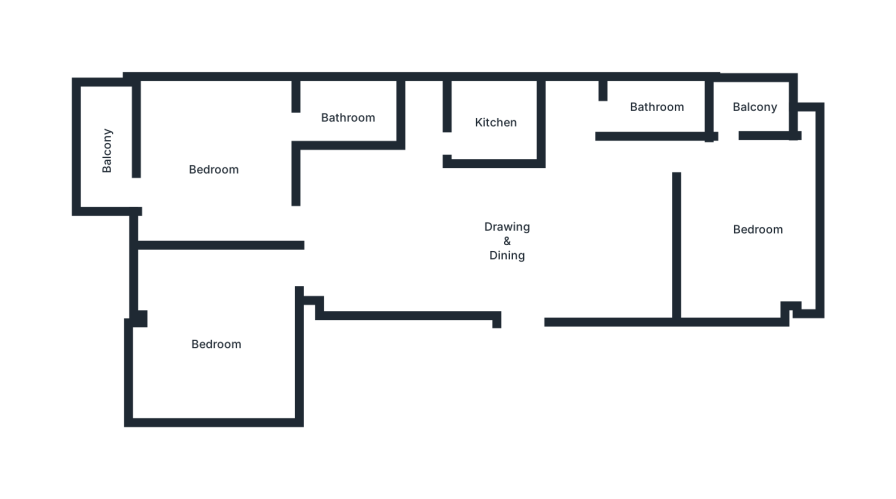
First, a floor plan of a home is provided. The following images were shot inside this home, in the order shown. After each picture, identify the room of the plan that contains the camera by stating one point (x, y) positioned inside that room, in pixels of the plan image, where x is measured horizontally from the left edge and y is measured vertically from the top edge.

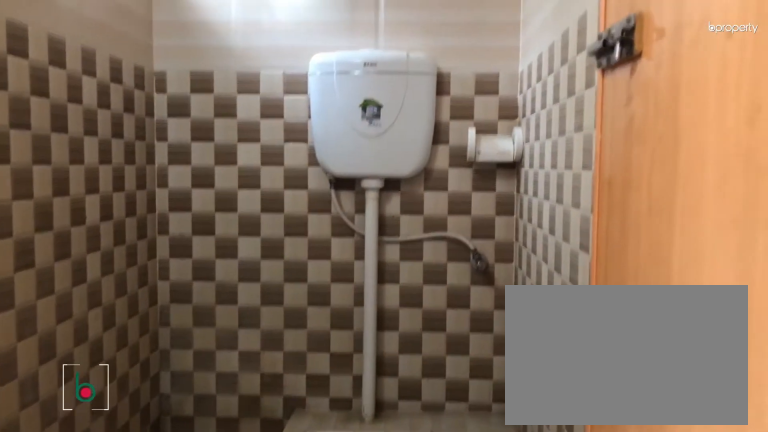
(653, 107)
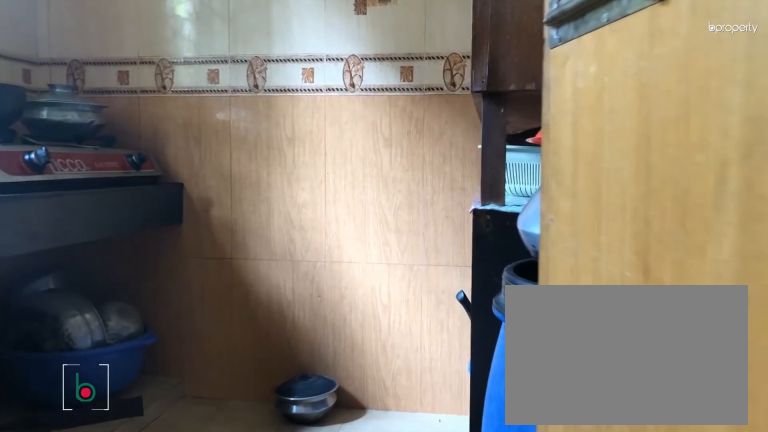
(491, 122)
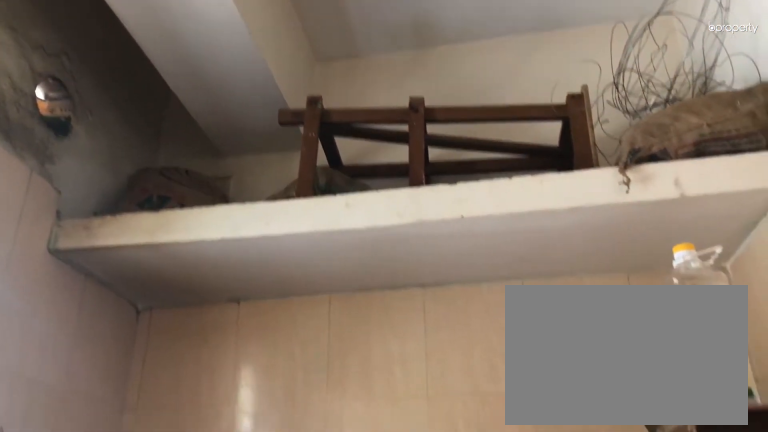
(490, 122)
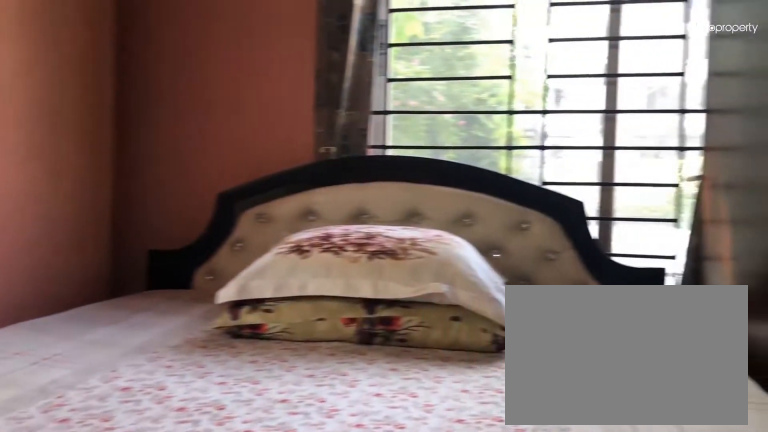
(212, 169)
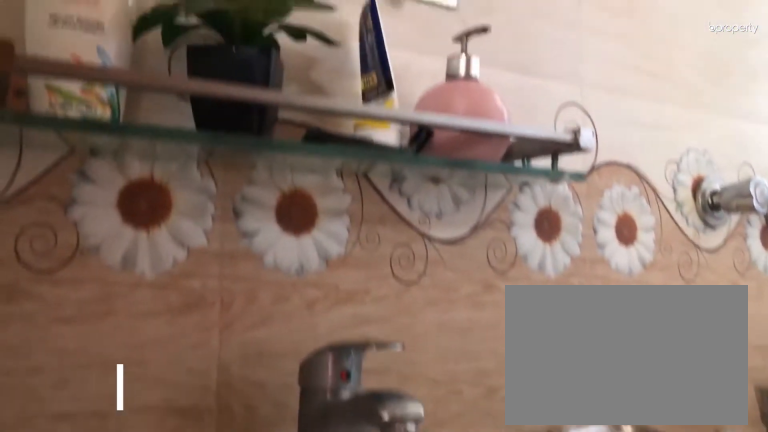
(359, 115)
